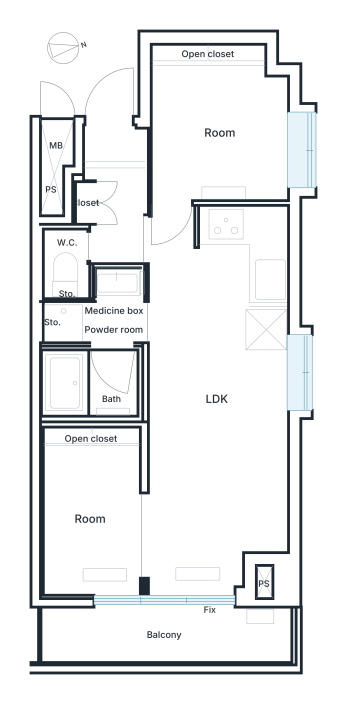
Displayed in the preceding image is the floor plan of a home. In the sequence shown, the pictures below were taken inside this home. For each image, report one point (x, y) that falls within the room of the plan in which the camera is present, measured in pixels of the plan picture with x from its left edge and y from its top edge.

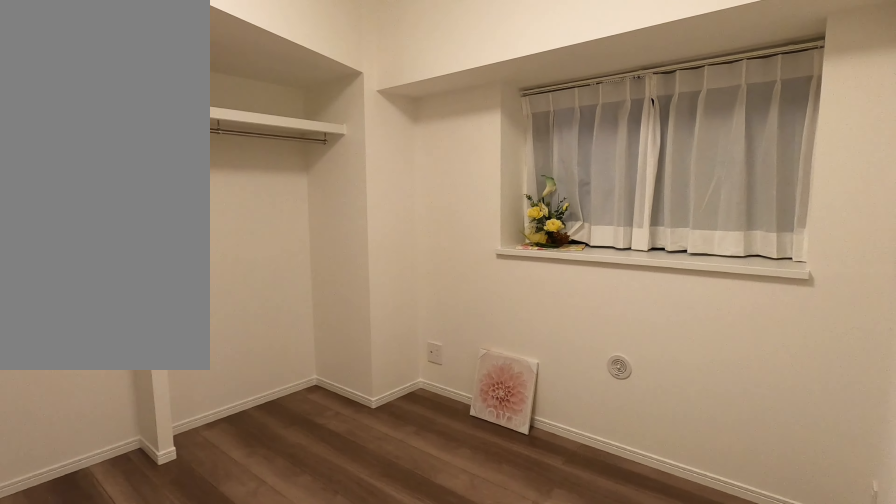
(218, 130)
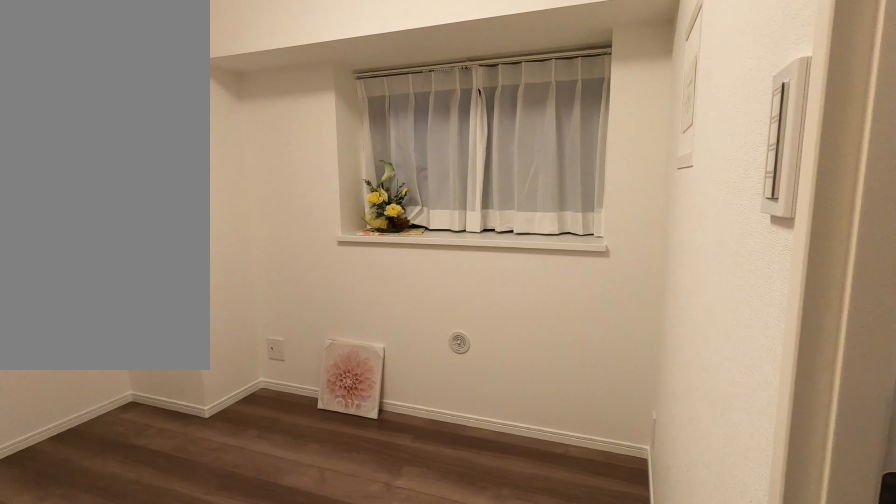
(218, 130)
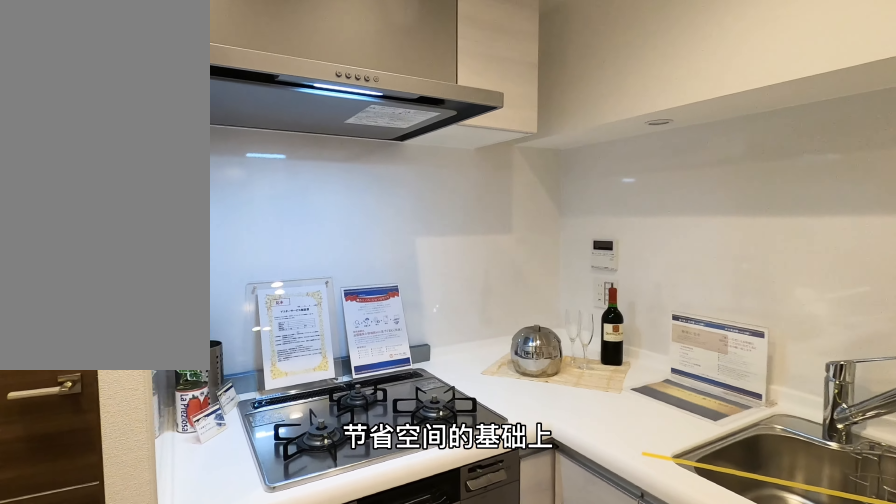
(225, 272)
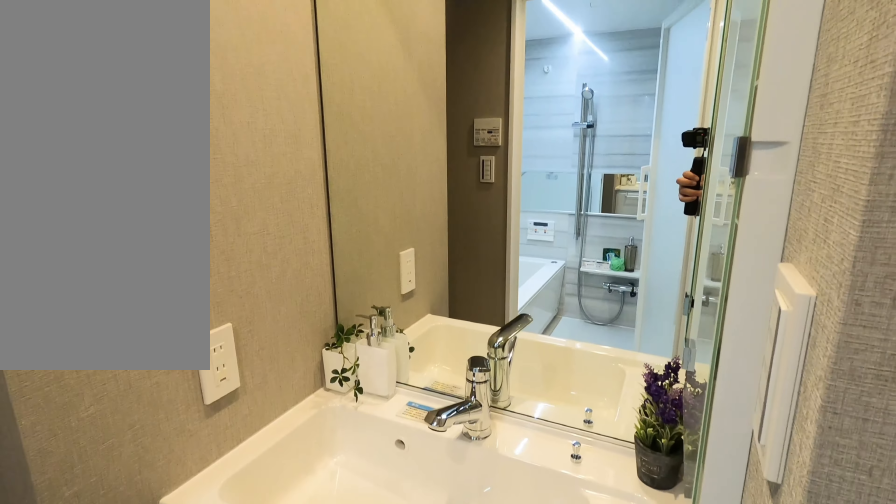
(104, 325)
